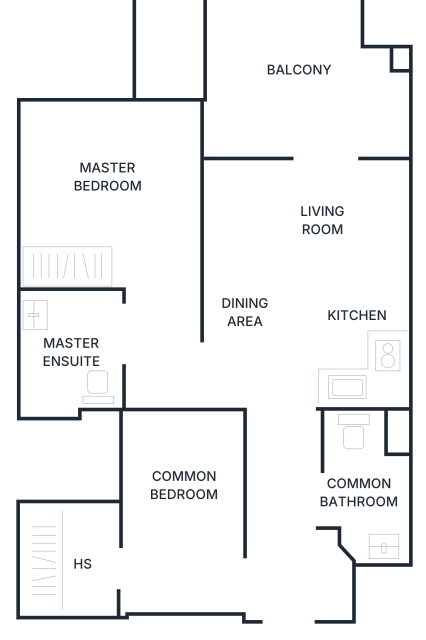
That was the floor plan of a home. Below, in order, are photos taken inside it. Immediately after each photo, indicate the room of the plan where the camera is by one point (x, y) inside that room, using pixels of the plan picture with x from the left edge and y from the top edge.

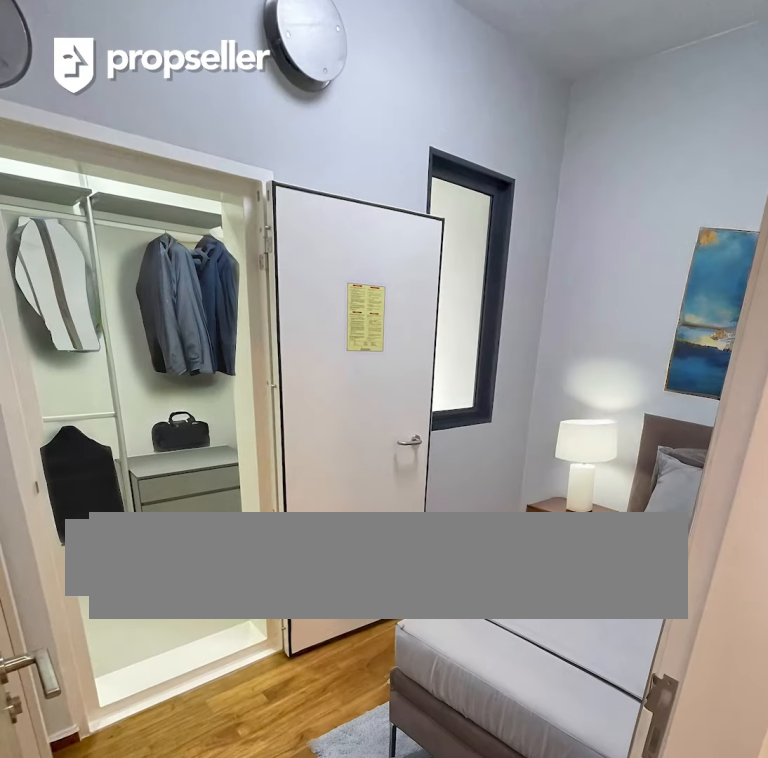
(182, 522)
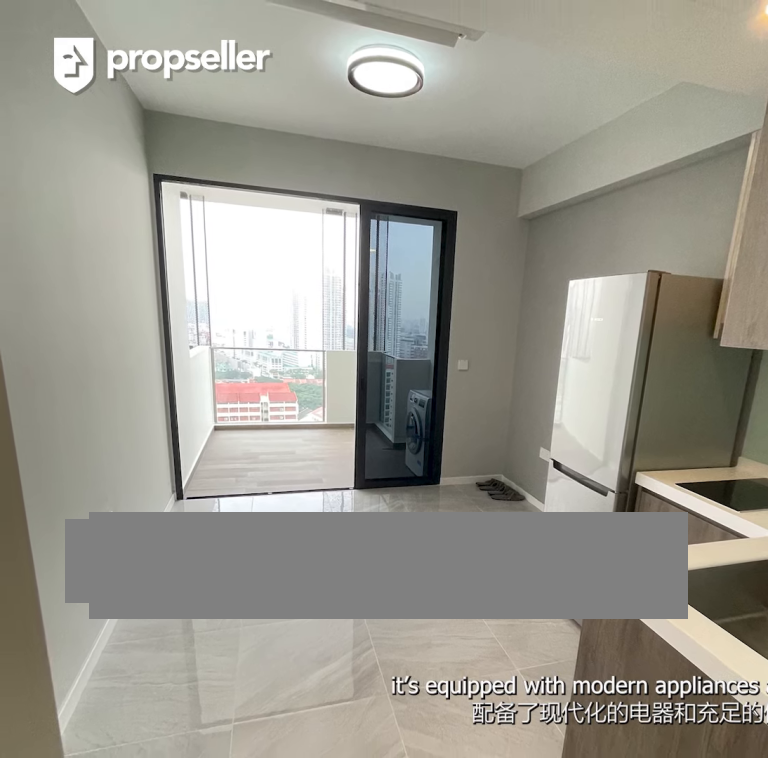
(362, 347)
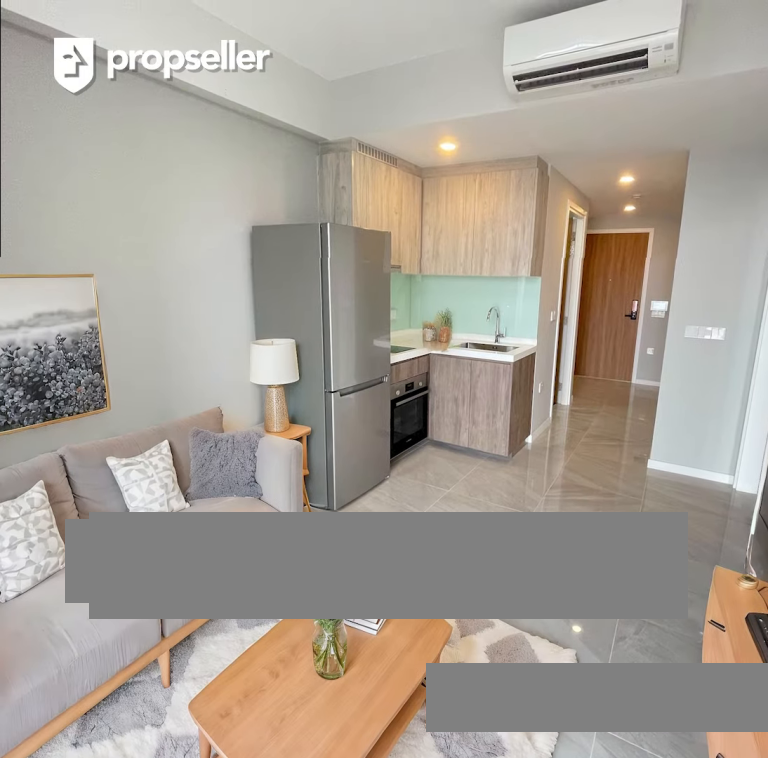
(302, 239)
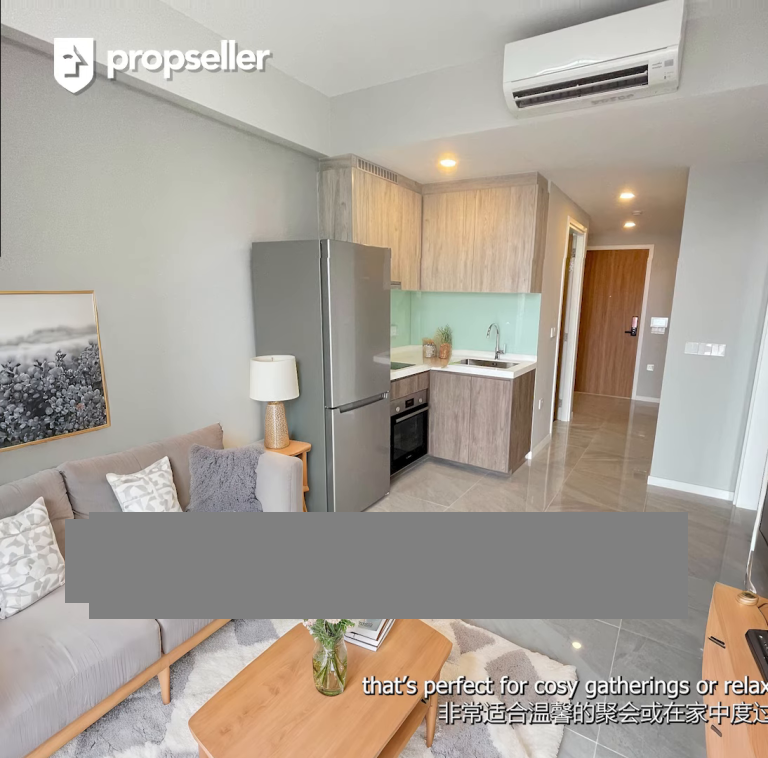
(302, 239)
